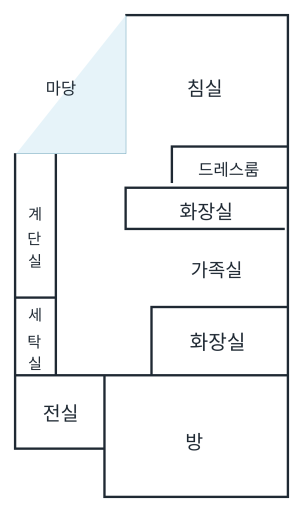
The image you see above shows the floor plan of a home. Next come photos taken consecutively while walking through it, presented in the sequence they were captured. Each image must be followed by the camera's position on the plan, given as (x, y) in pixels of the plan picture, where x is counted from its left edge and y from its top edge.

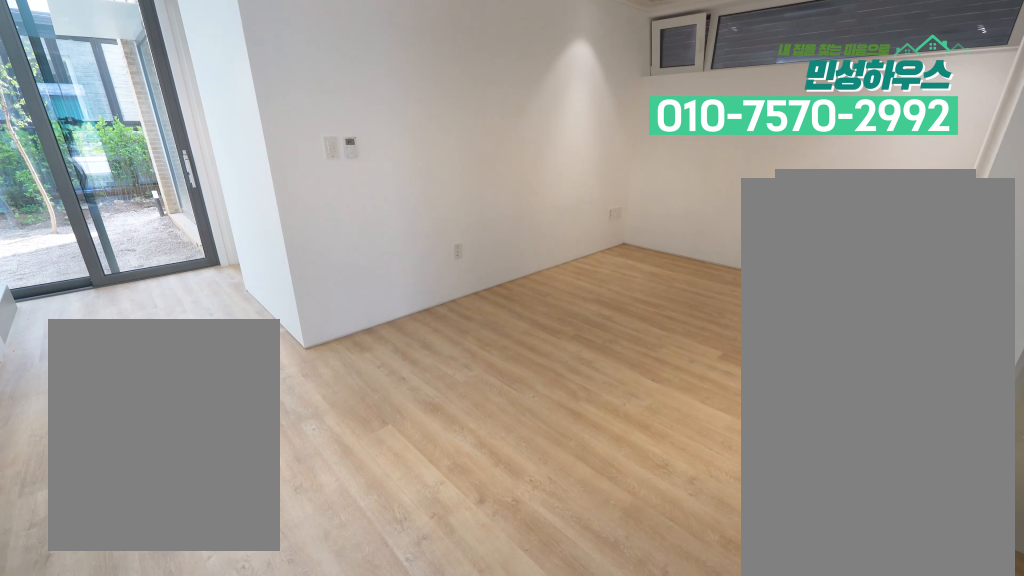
(89, 331)
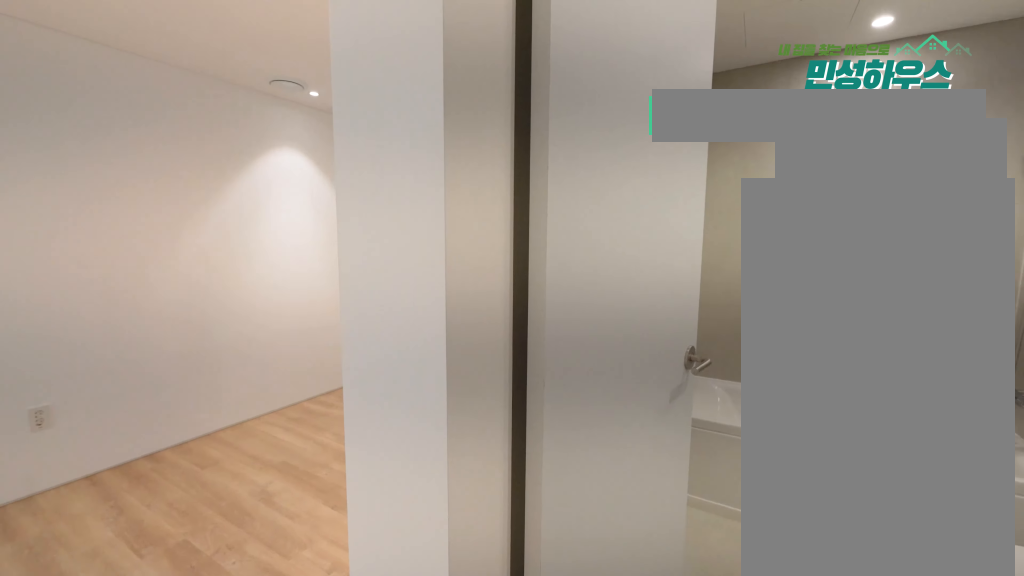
(130, 355)
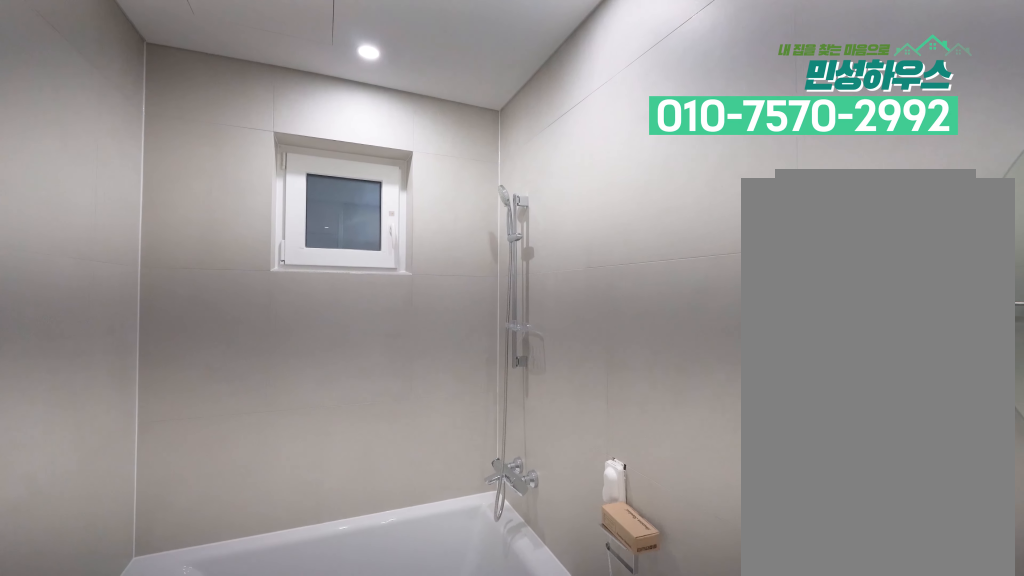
(197, 353)
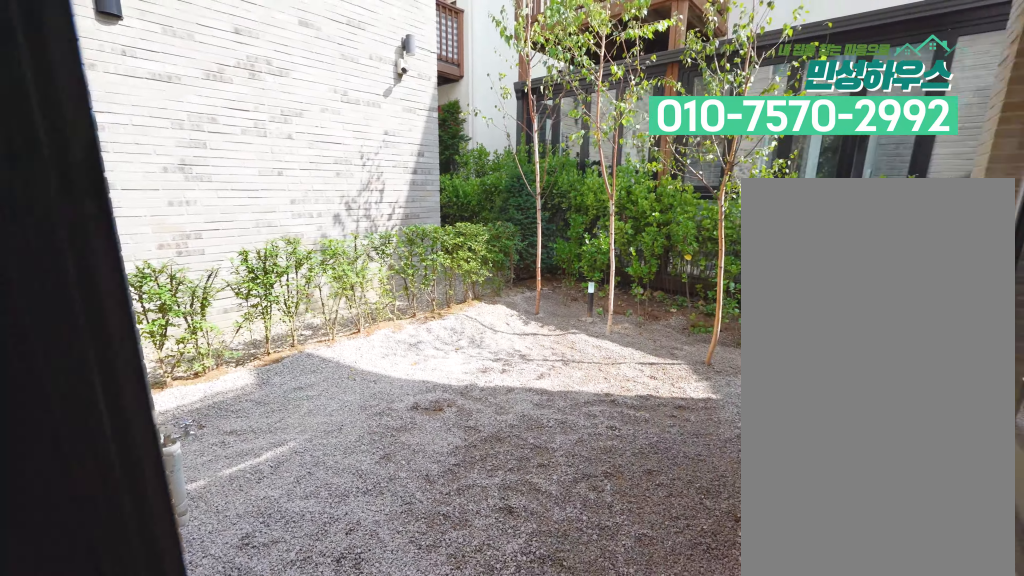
(101, 176)
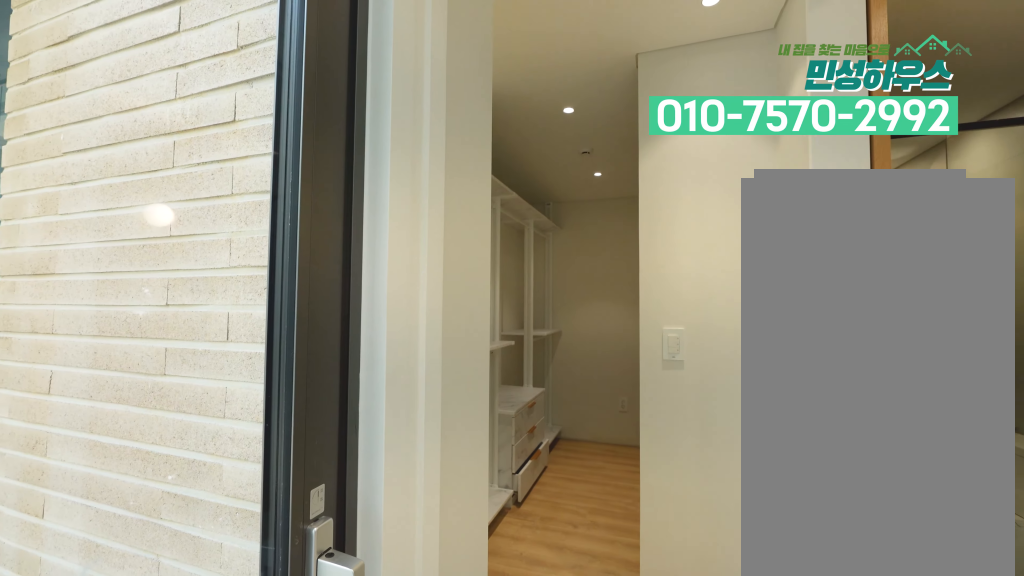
(101, 176)
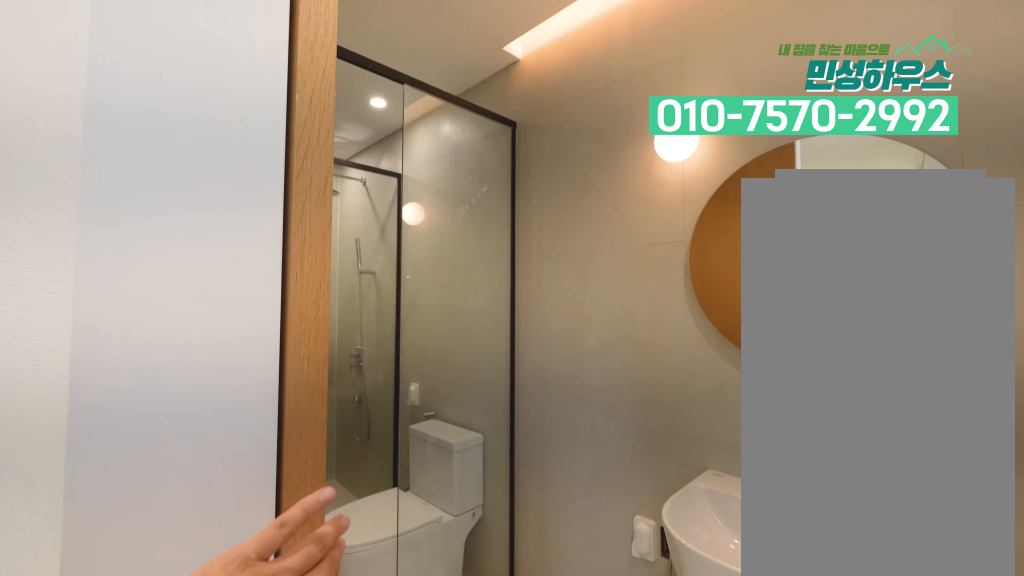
(150, 178)
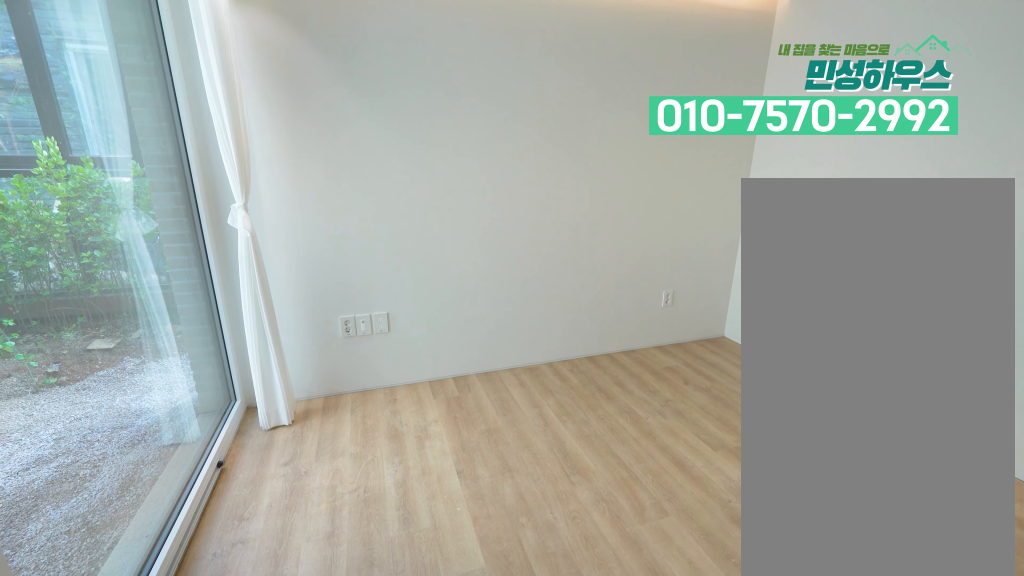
(155, 137)
